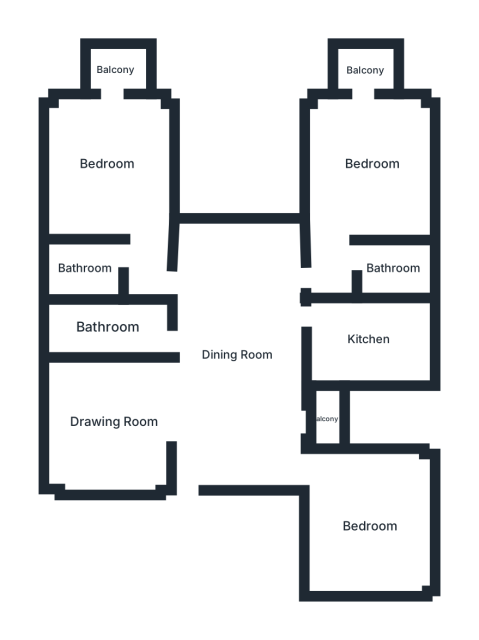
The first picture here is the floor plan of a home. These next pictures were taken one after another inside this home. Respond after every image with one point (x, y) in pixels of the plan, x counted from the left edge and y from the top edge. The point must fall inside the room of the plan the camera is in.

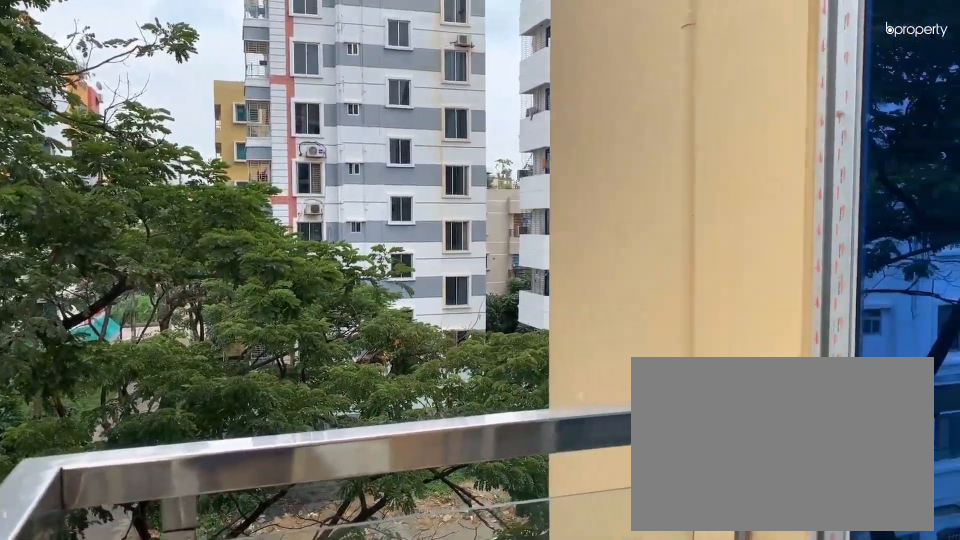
(365, 69)
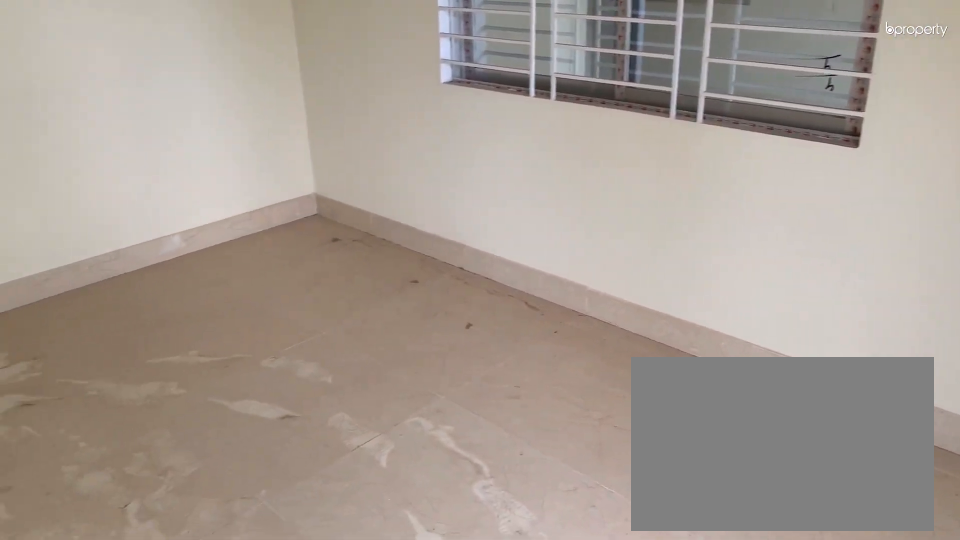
(108, 164)
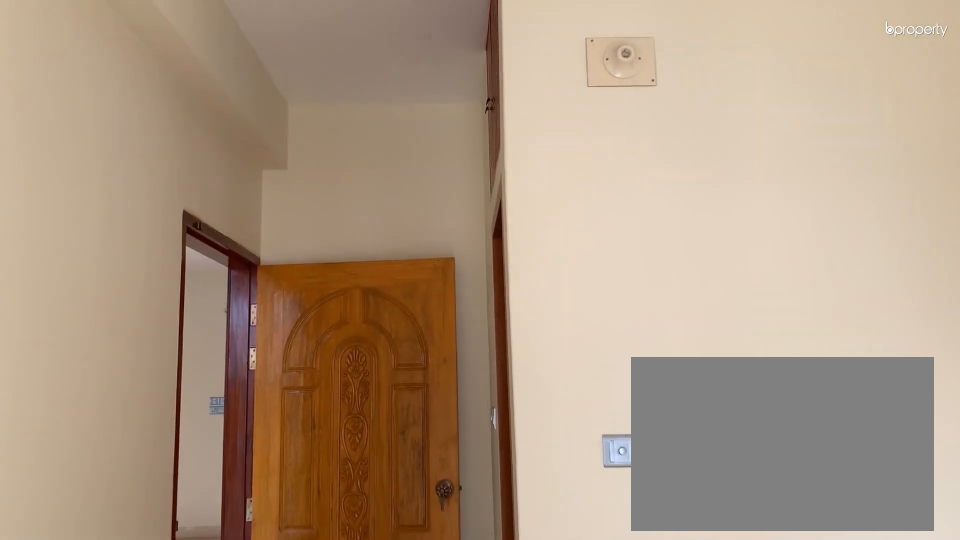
(108, 164)
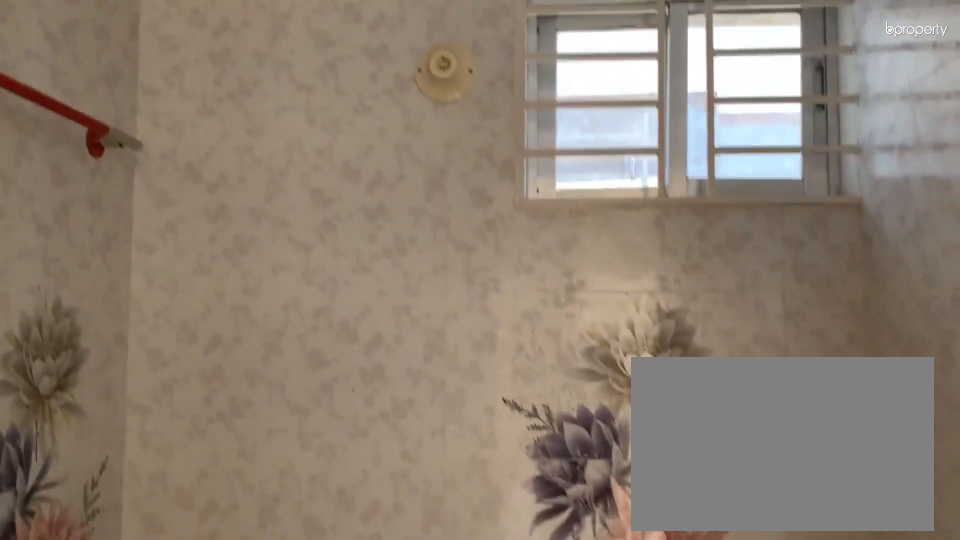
(85, 264)
